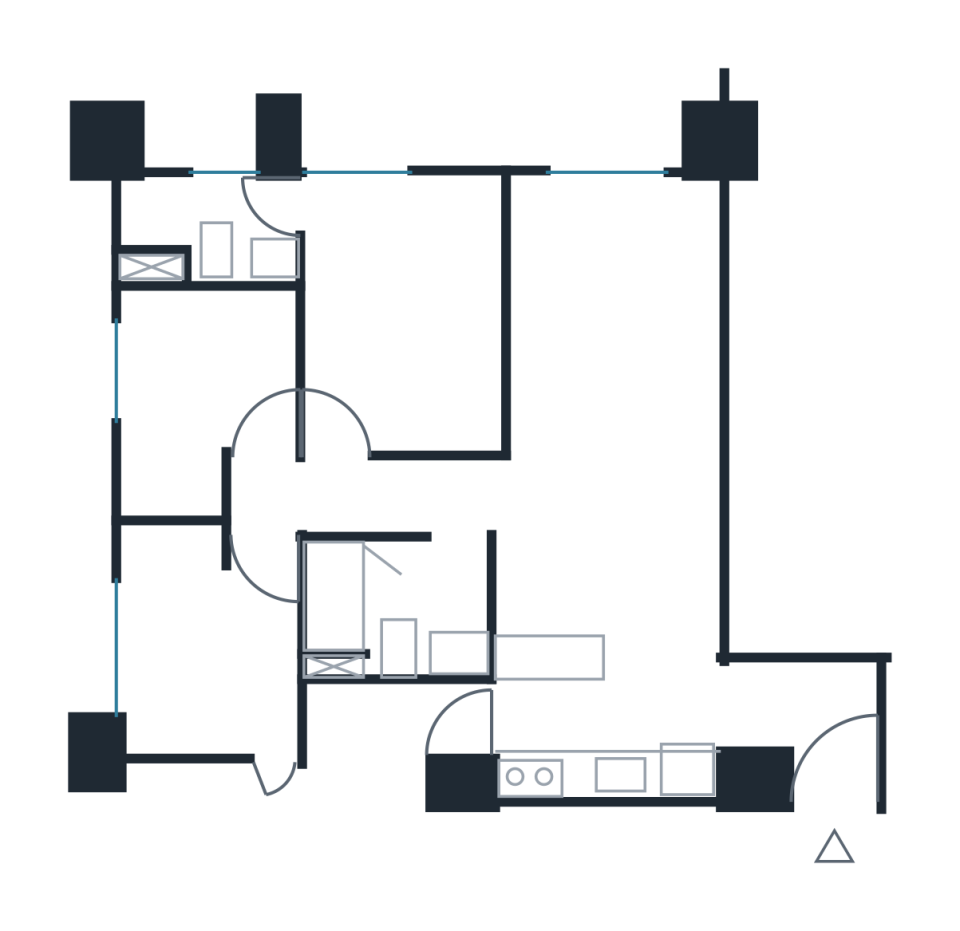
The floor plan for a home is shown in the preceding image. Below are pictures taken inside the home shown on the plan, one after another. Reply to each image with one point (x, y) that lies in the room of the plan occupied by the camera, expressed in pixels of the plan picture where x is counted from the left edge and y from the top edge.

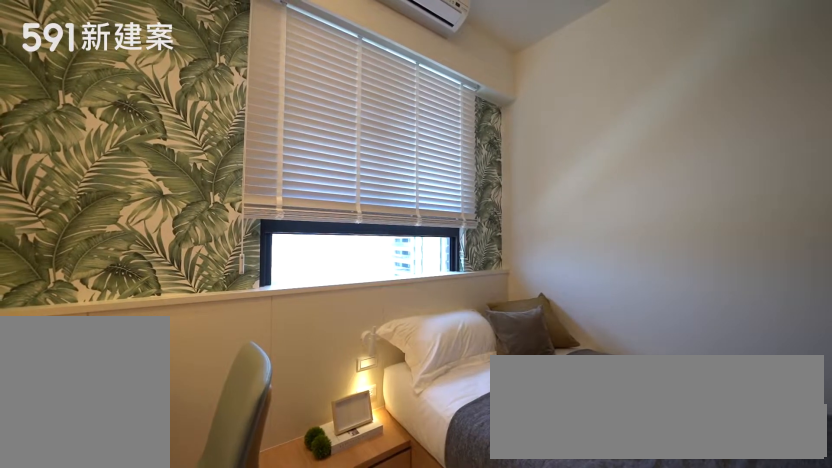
(204, 391)
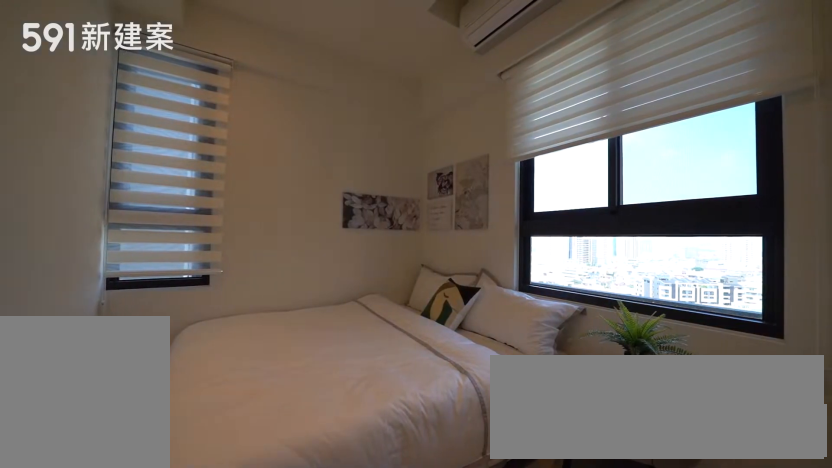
(206, 640)
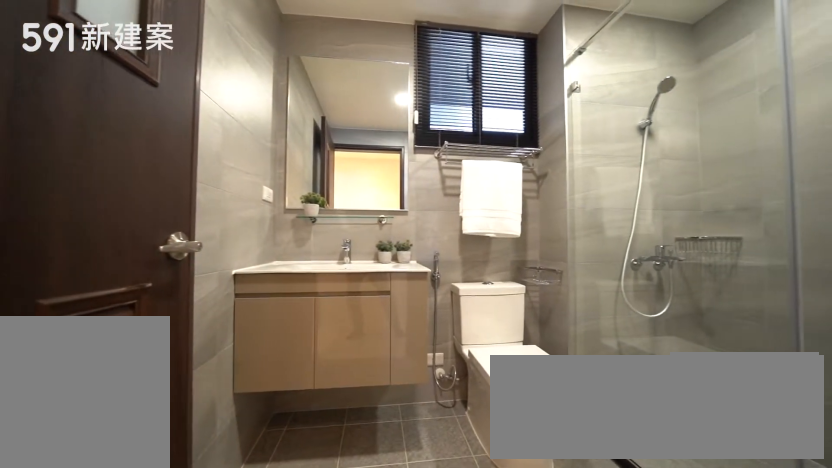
(393, 610)
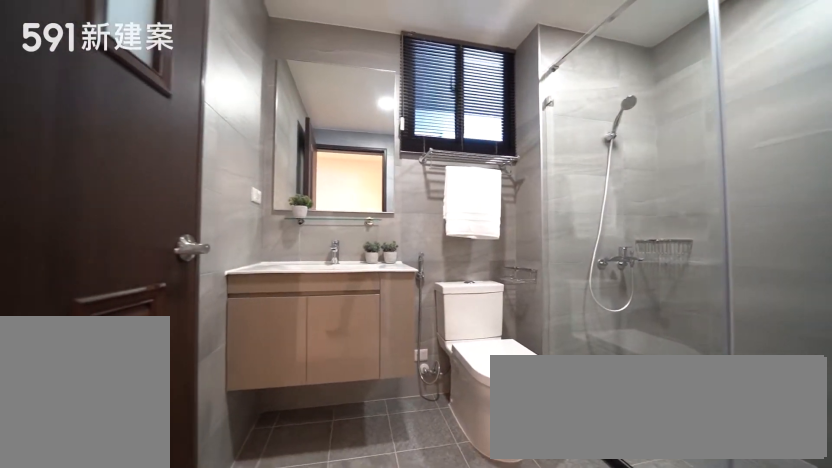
(393, 610)
